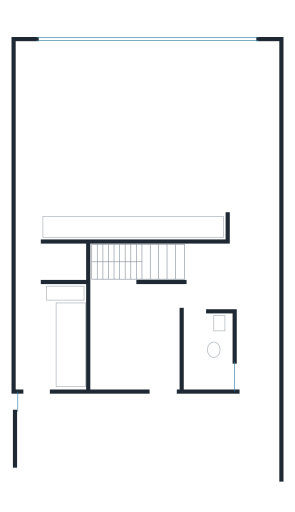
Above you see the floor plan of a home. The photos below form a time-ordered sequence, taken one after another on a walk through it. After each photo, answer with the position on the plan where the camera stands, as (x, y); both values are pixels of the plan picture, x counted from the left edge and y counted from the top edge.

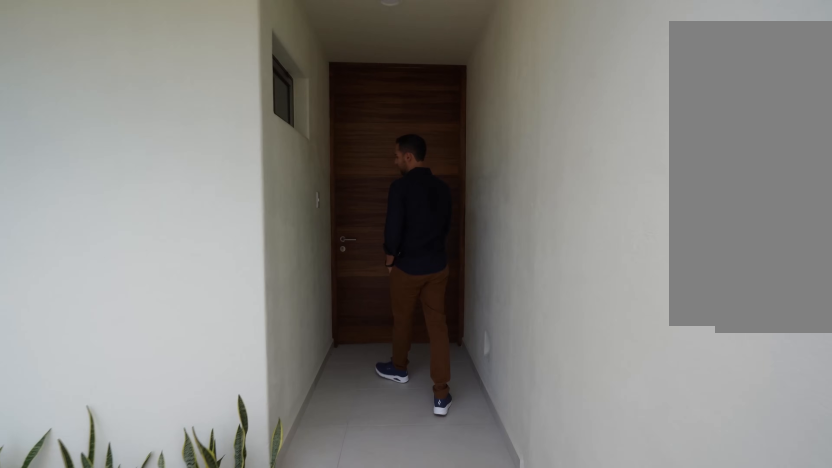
(253, 476)
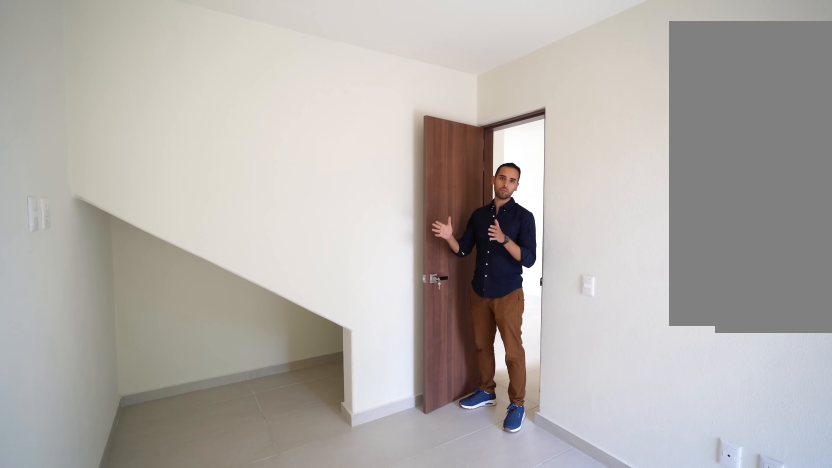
(114, 376)
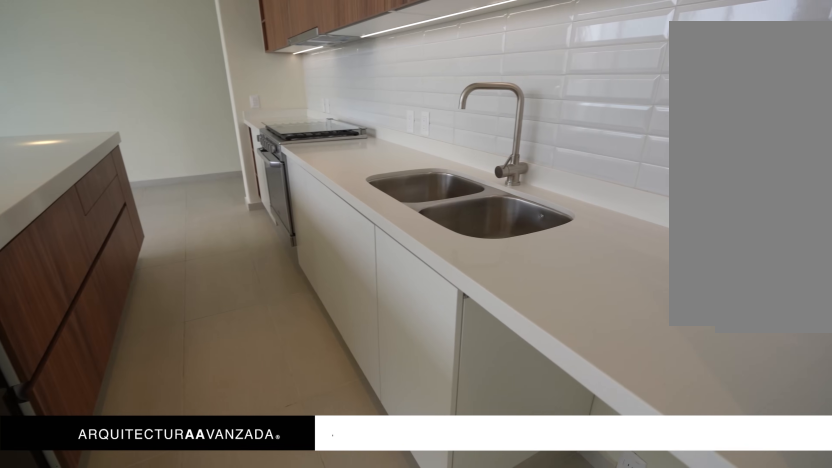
(99, 195)
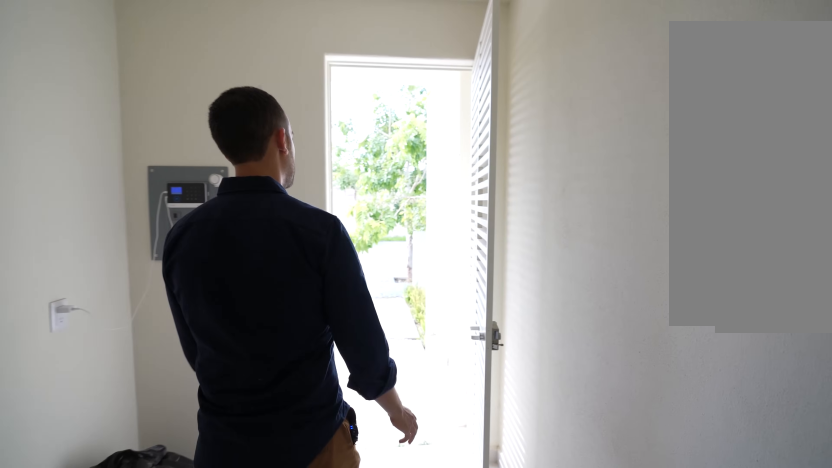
(35, 297)
